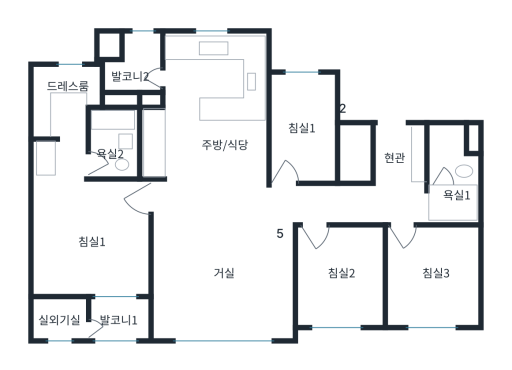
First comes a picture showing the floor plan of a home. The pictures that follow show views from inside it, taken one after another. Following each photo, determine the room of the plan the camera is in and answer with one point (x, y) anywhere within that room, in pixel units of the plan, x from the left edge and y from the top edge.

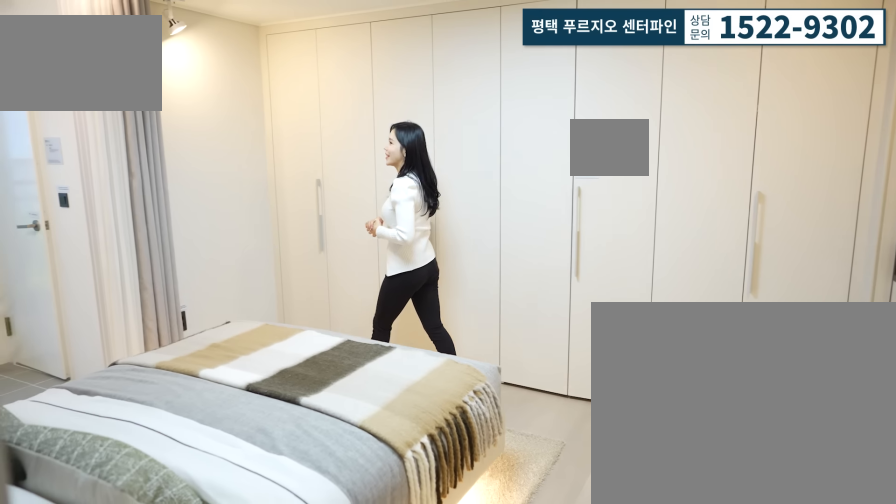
(91, 241)
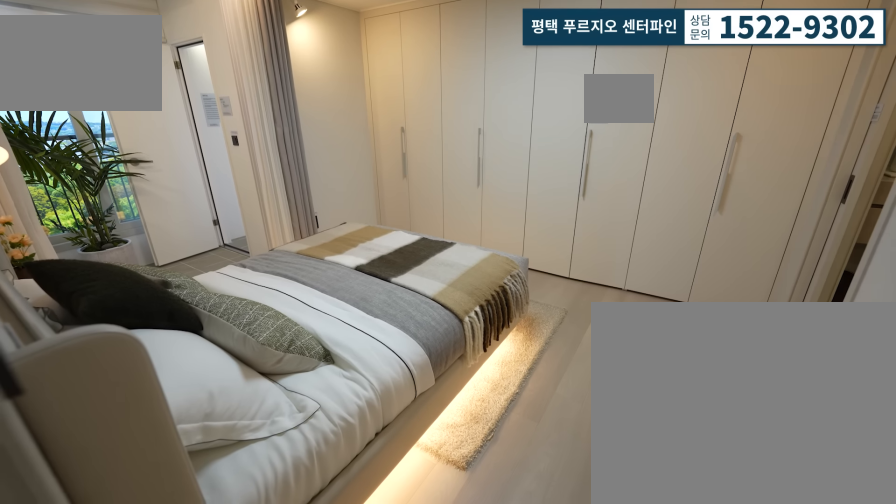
(91, 241)
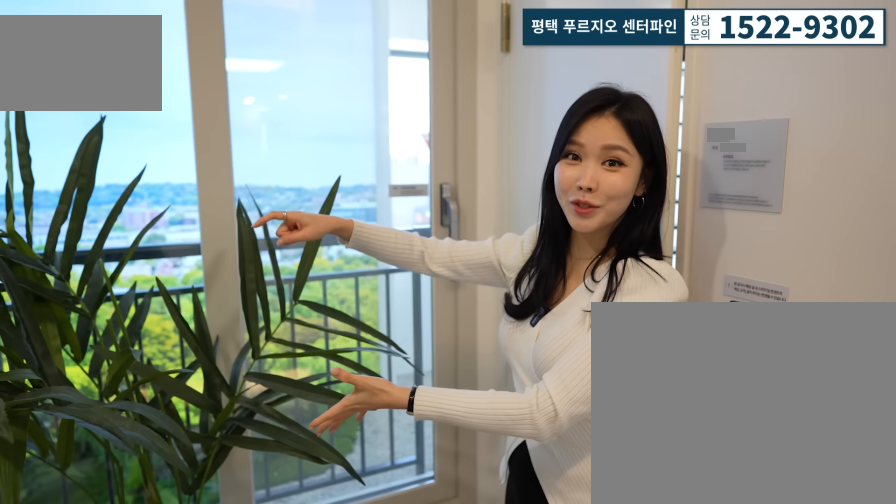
(112, 312)
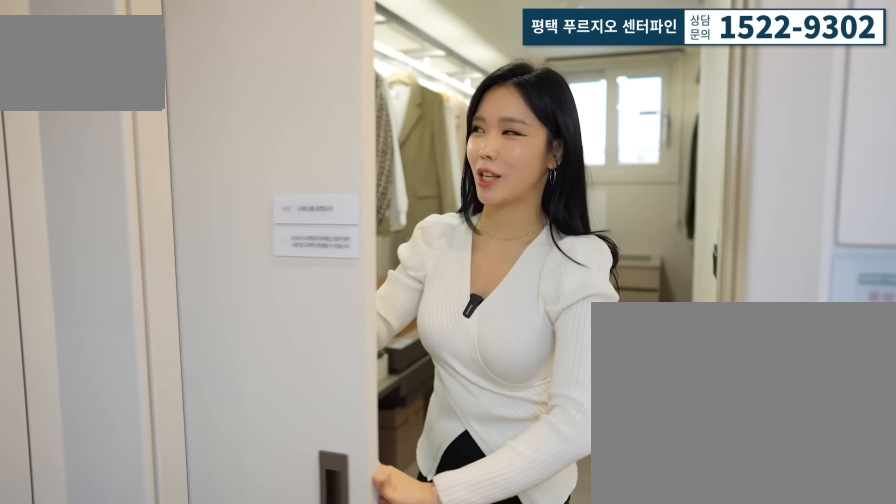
(67, 118)
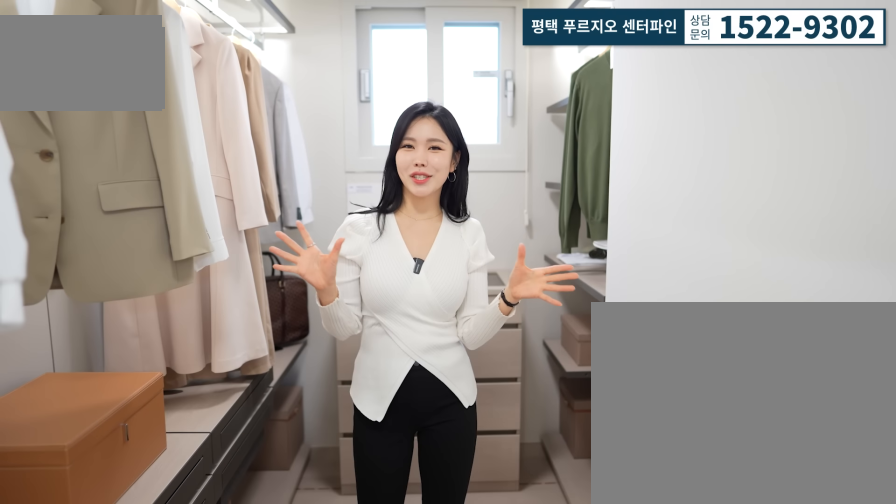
(66, 118)
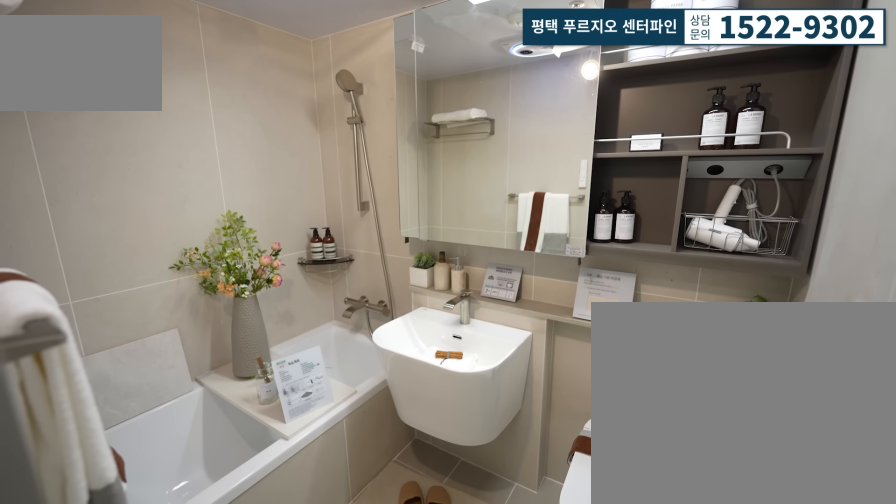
(112, 161)
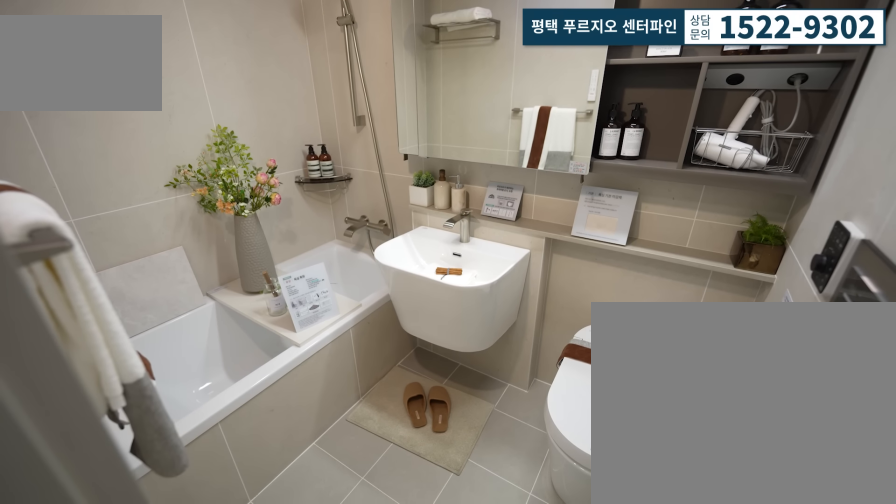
(127, 148)
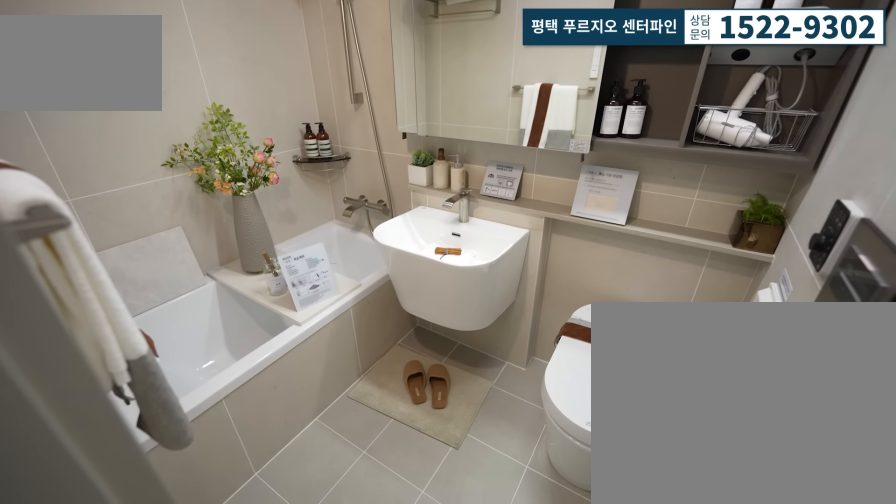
(112, 161)
